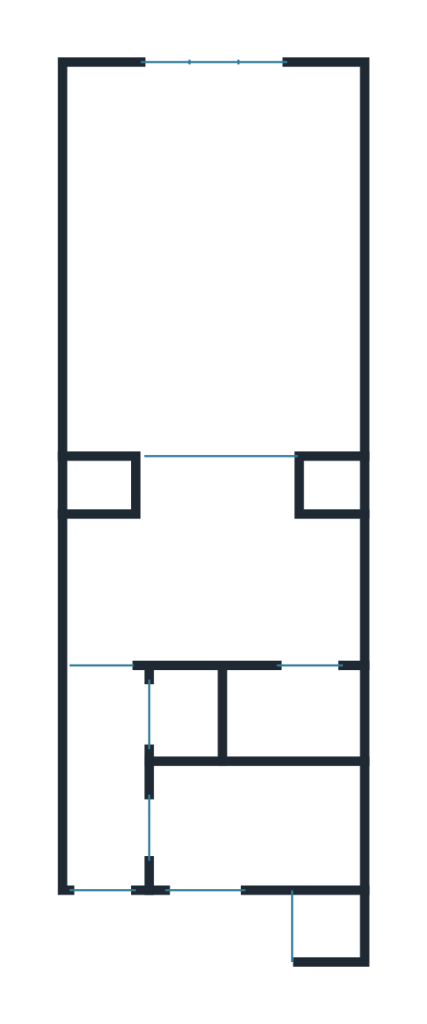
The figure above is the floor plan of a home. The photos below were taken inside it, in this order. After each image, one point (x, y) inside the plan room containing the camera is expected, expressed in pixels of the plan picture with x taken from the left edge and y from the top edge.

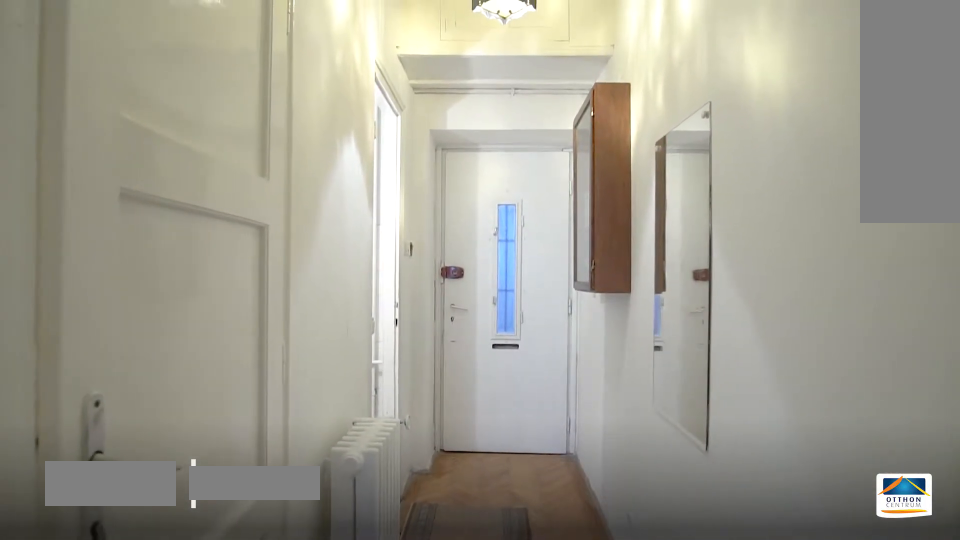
(105, 788)
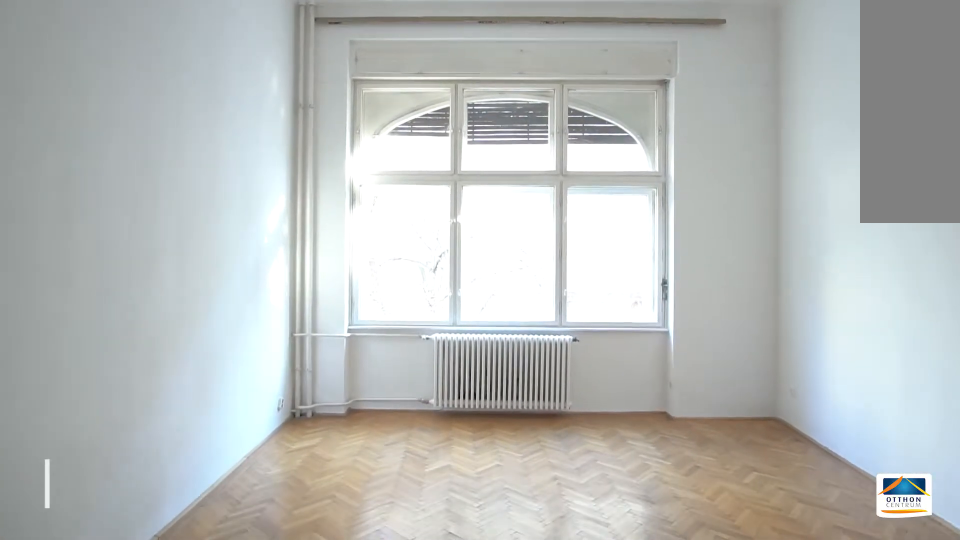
(220, 265)
